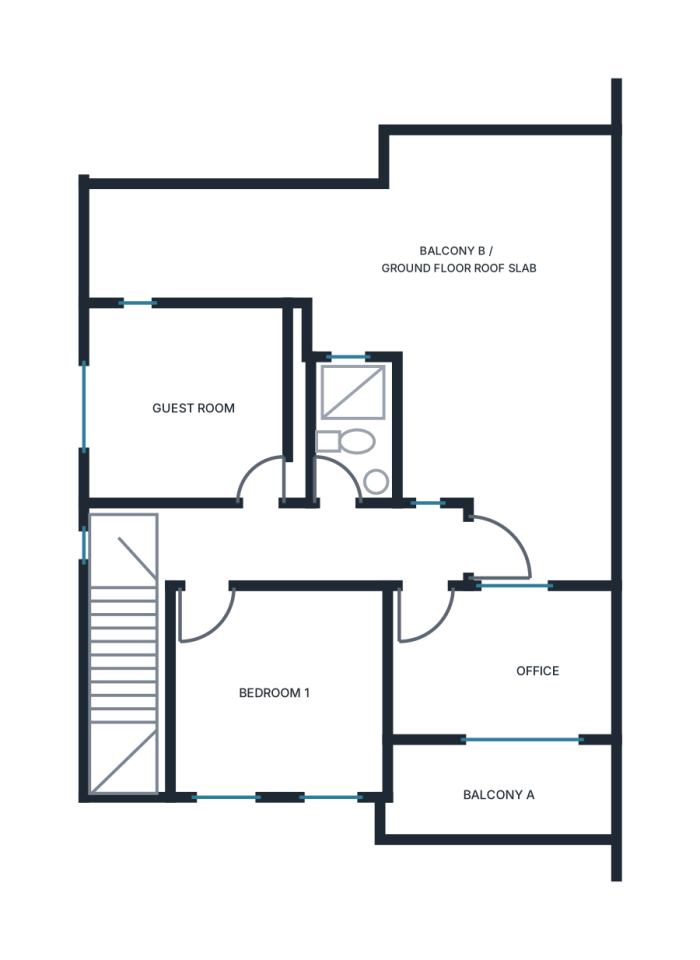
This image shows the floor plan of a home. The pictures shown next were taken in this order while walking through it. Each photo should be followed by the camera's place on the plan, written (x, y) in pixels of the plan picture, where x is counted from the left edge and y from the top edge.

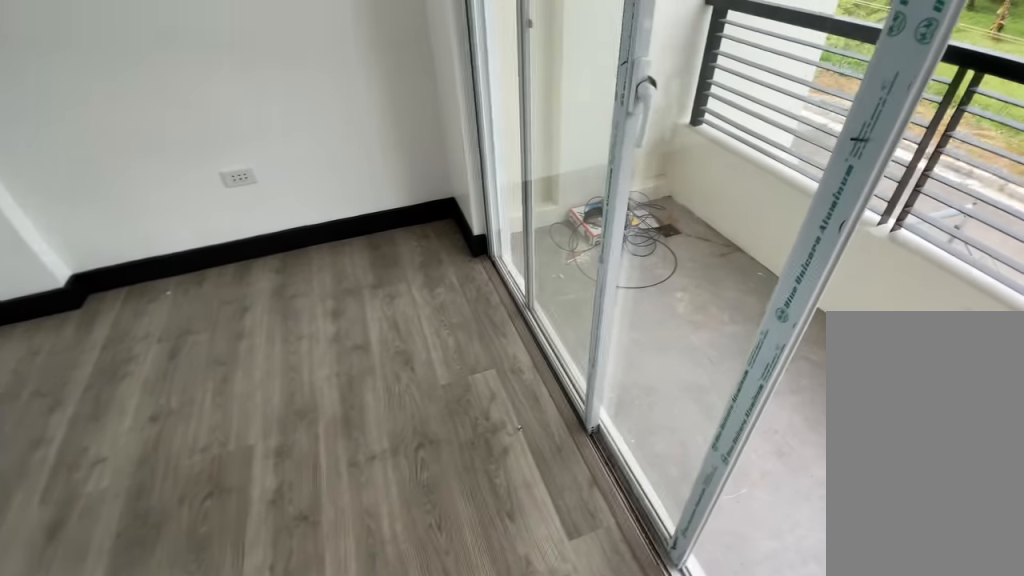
(590, 659)
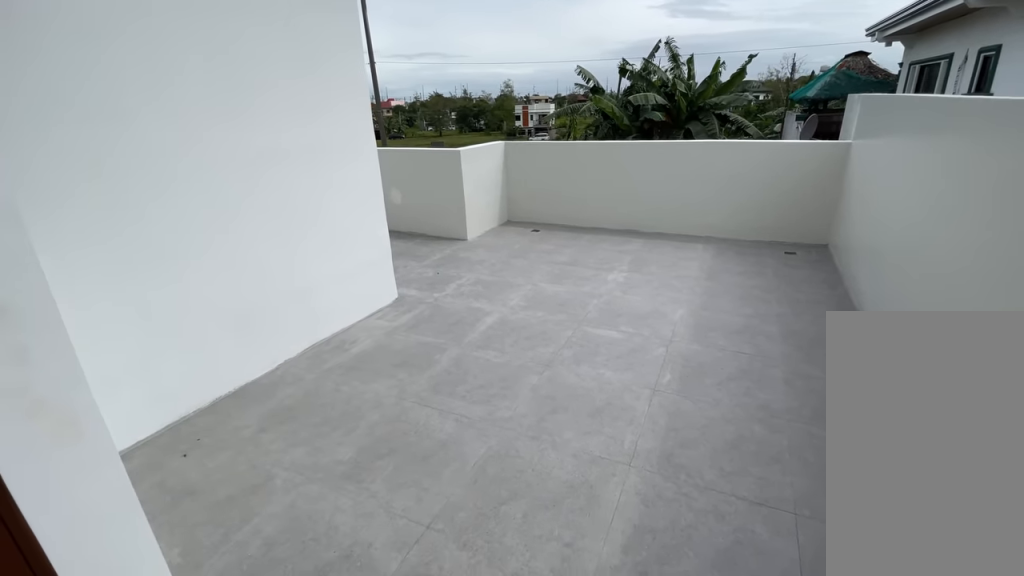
(560, 490)
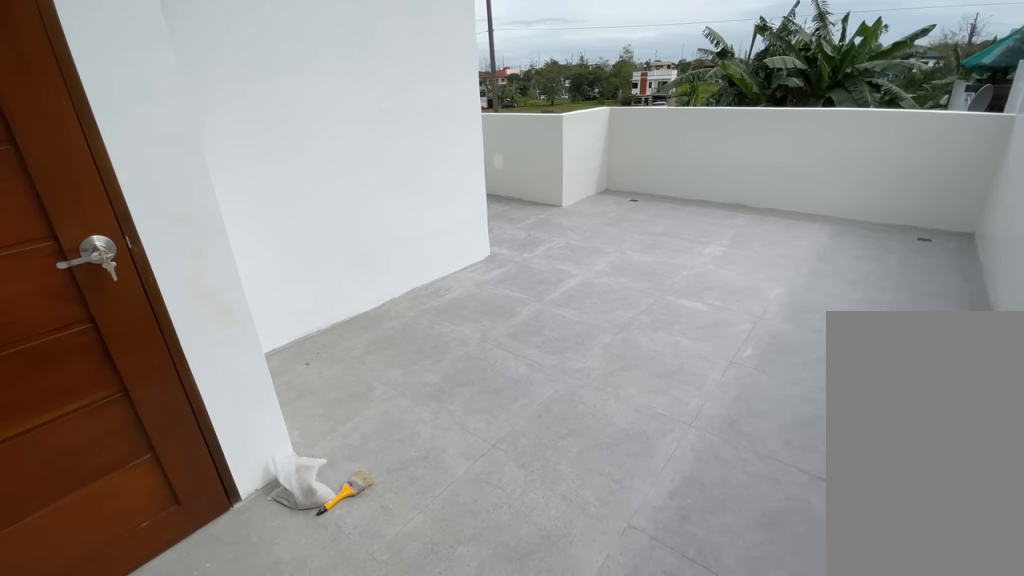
(559, 490)
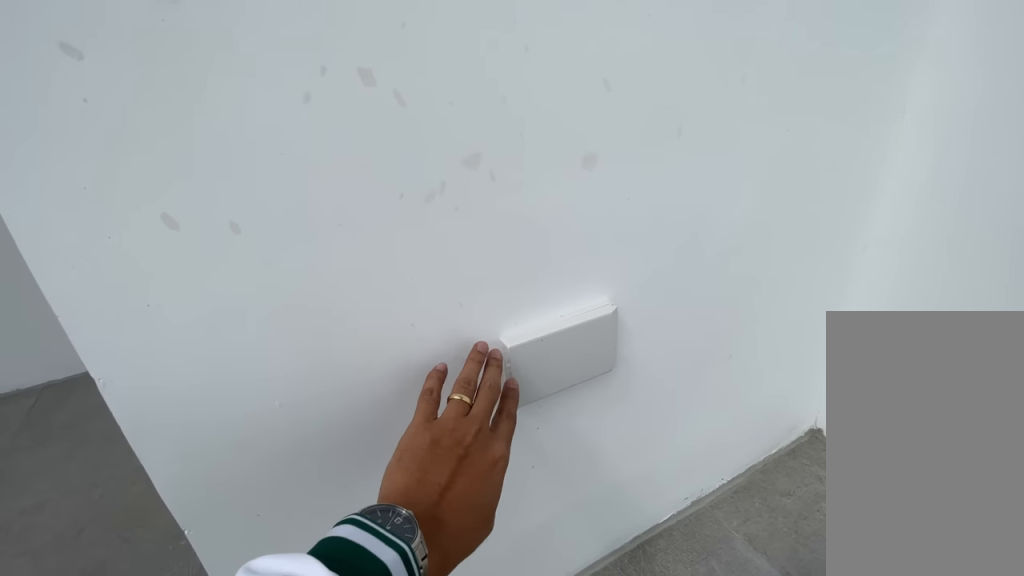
(463, 459)
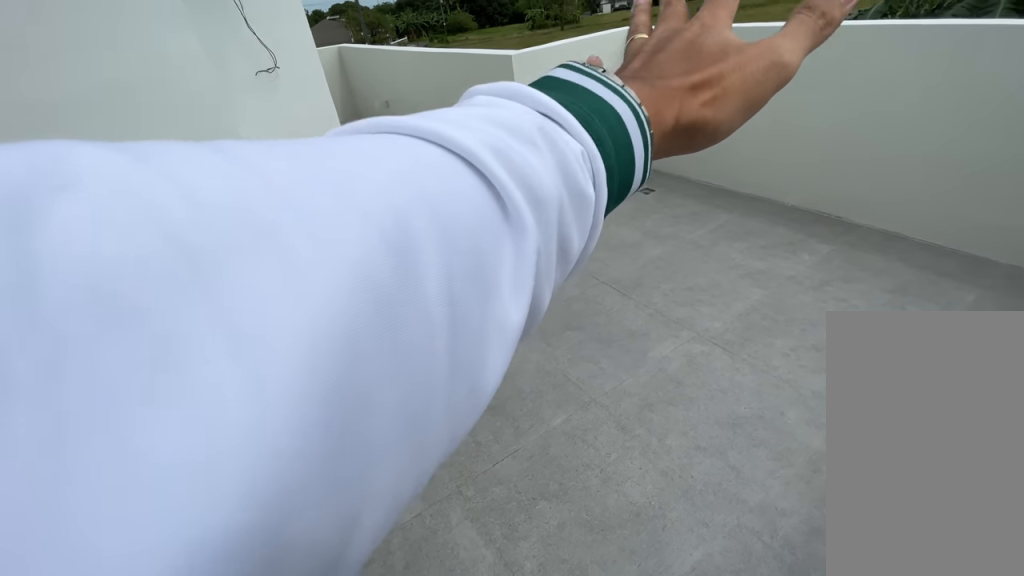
(495, 303)
